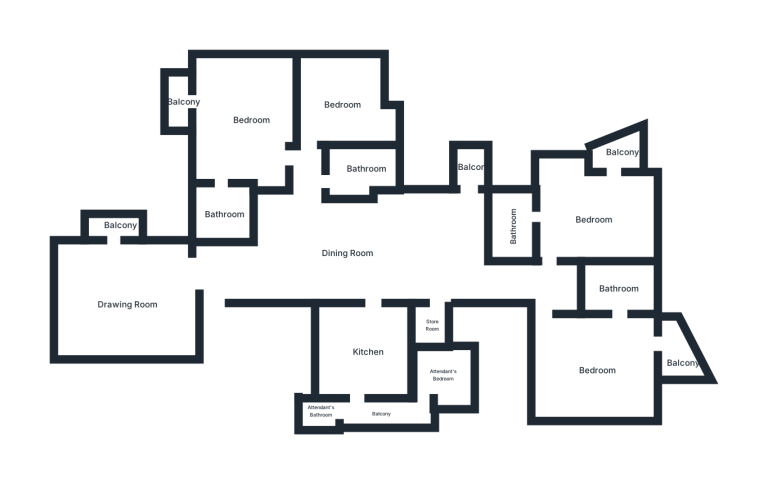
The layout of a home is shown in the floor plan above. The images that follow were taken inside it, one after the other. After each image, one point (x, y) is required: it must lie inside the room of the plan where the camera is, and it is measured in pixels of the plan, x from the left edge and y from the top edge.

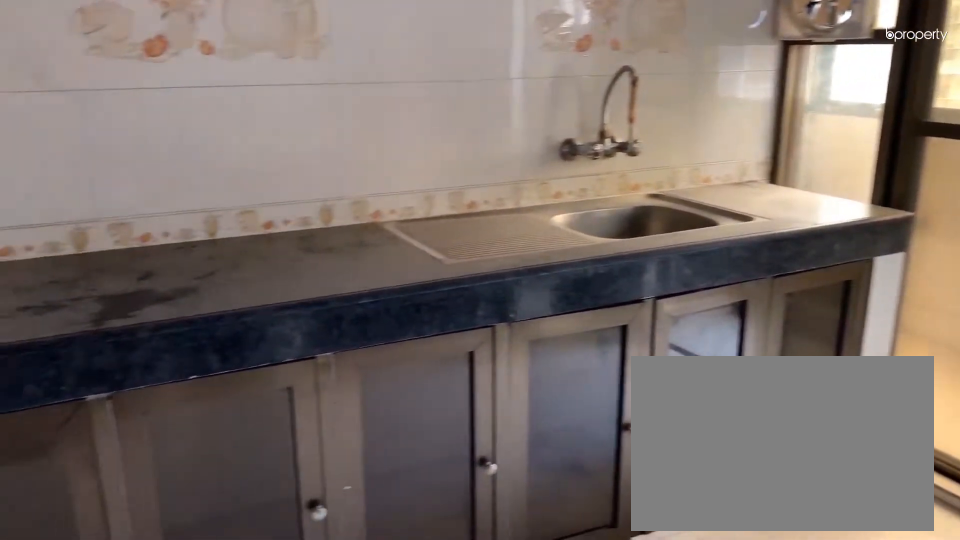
(371, 351)
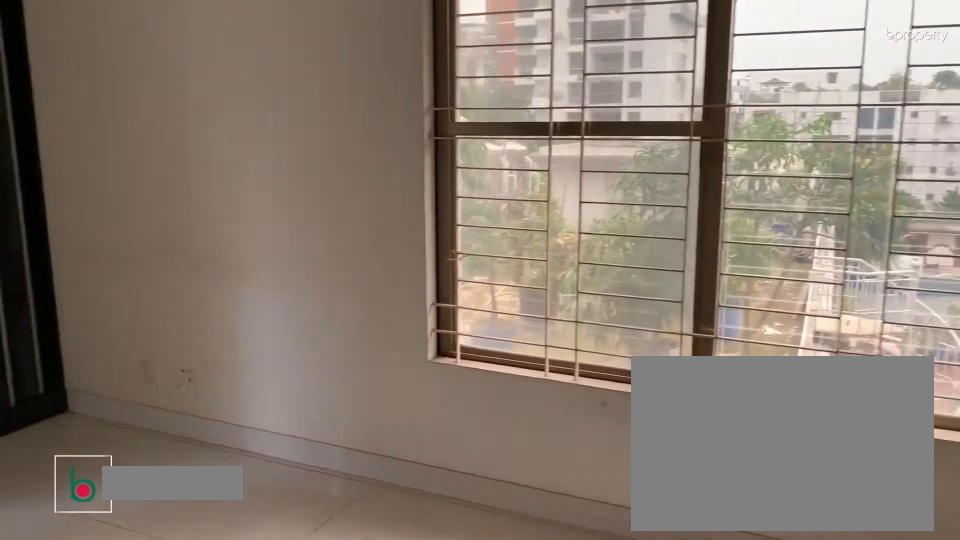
(595, 370)
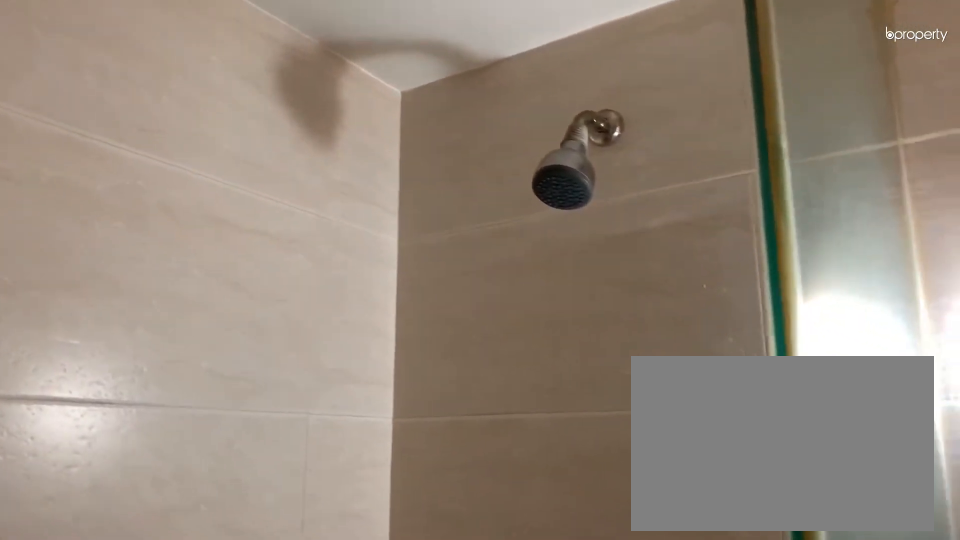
(620, 291)
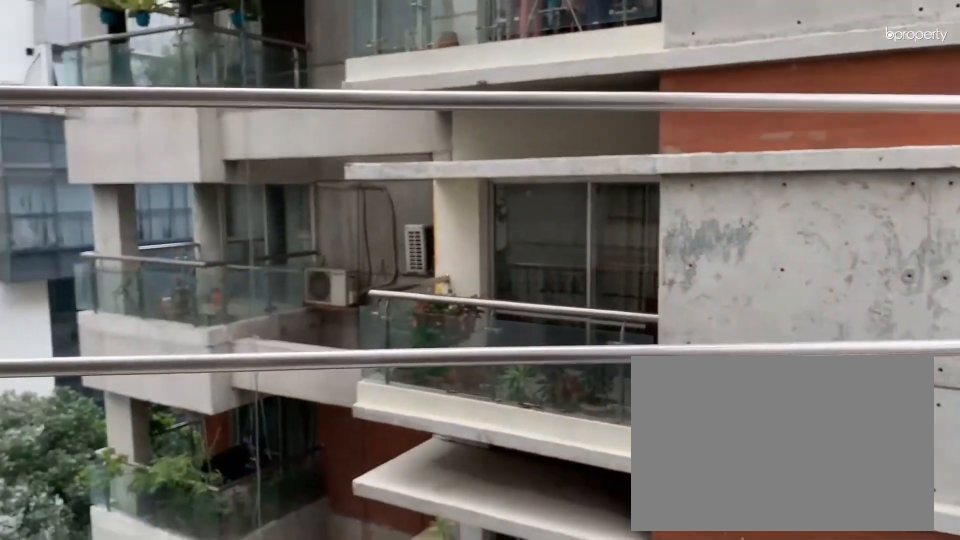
(681, 361)
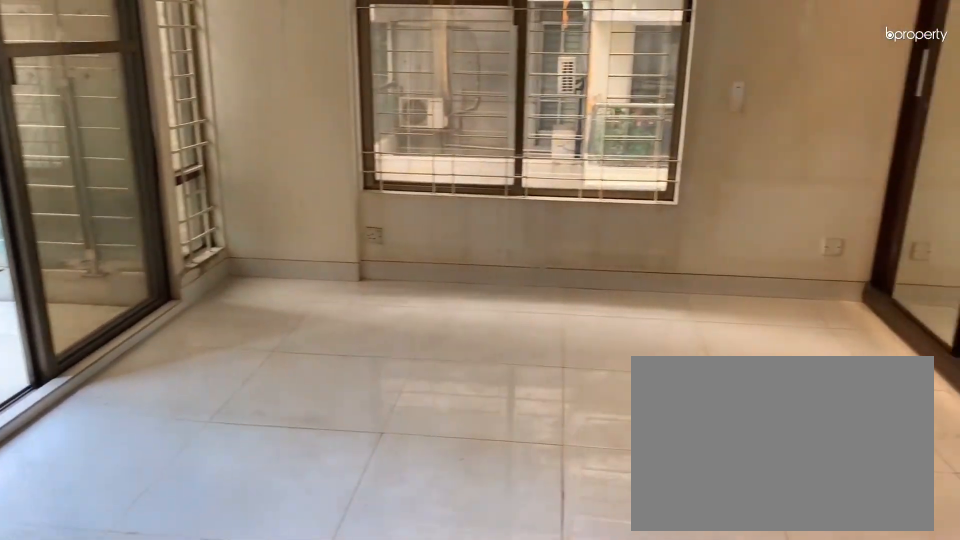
(595, 214)
